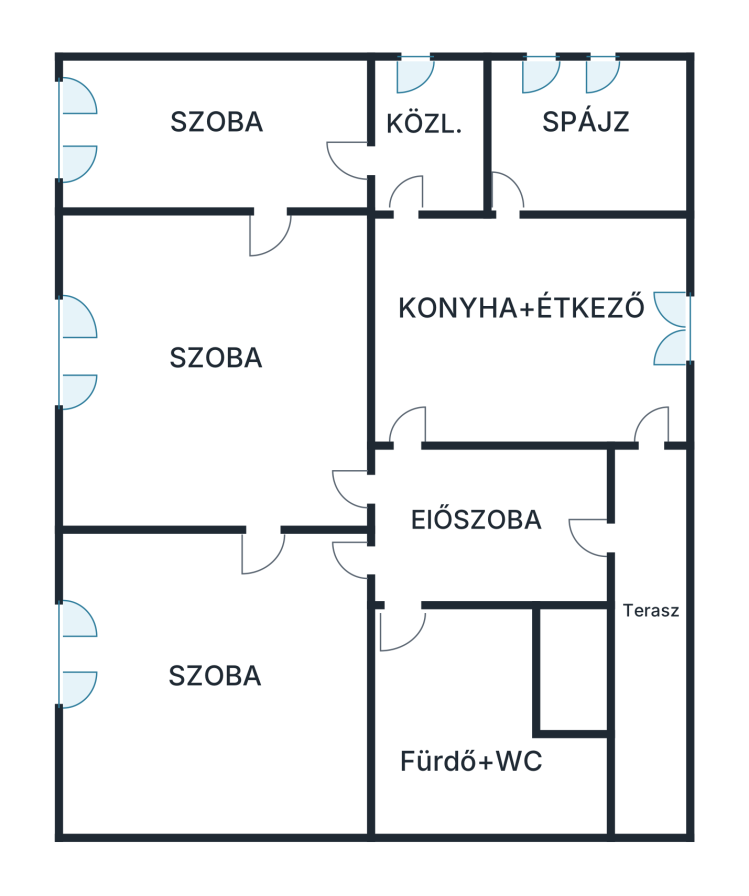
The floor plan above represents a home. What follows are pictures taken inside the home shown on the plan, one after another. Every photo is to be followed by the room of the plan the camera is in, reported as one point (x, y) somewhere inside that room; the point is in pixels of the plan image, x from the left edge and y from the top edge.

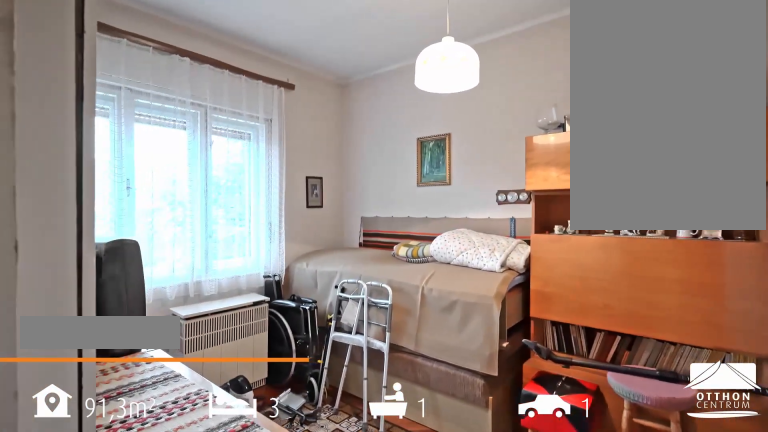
(216, 136)
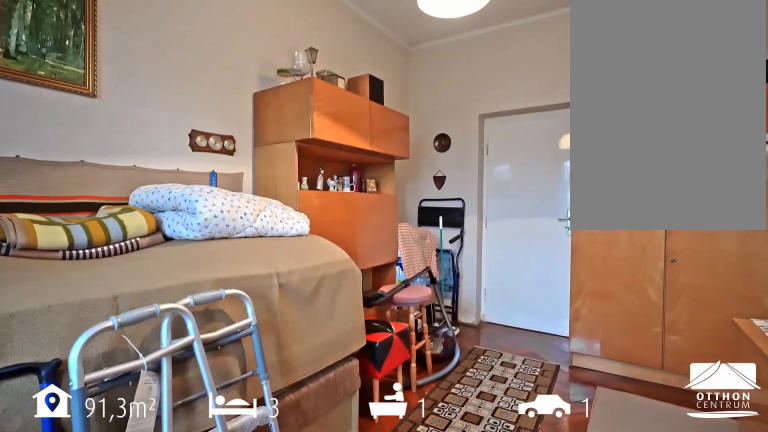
(216, 136)
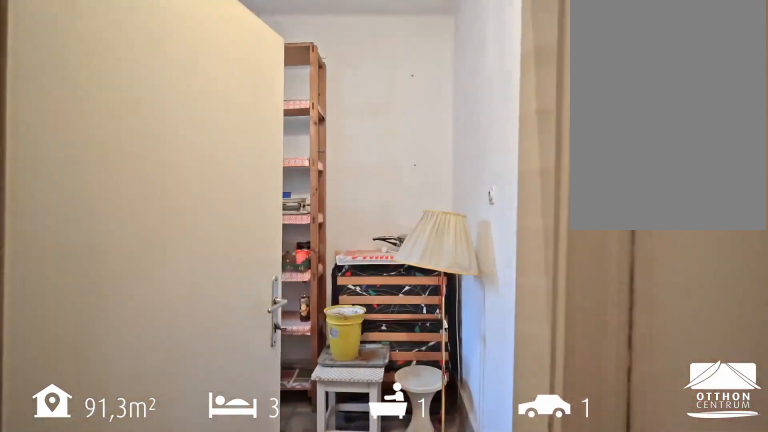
(582, 131)
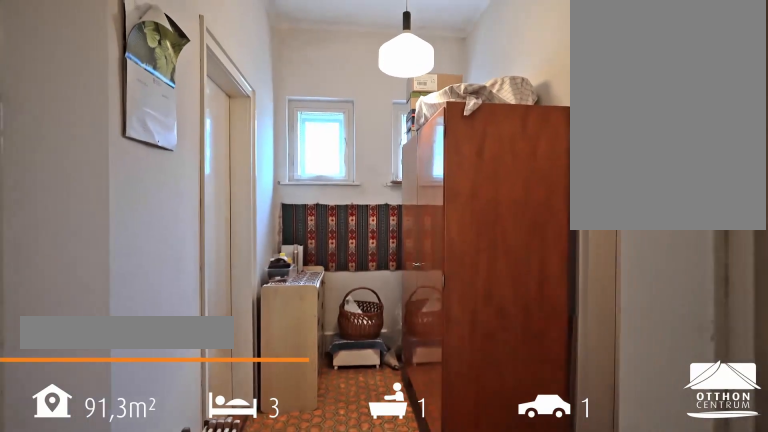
(434, 136)
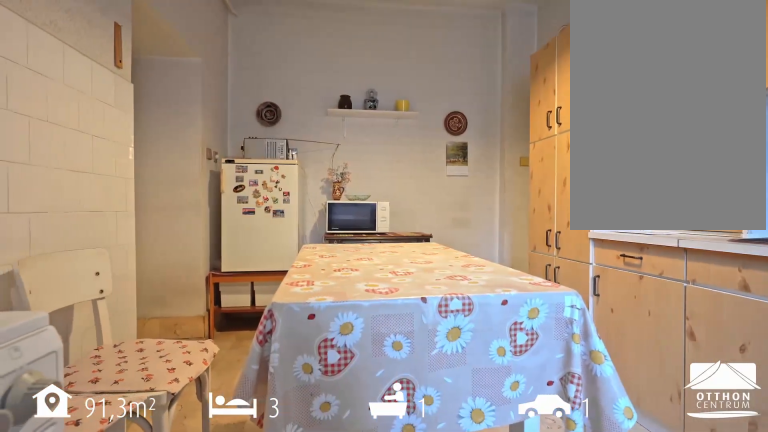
(534, 338)
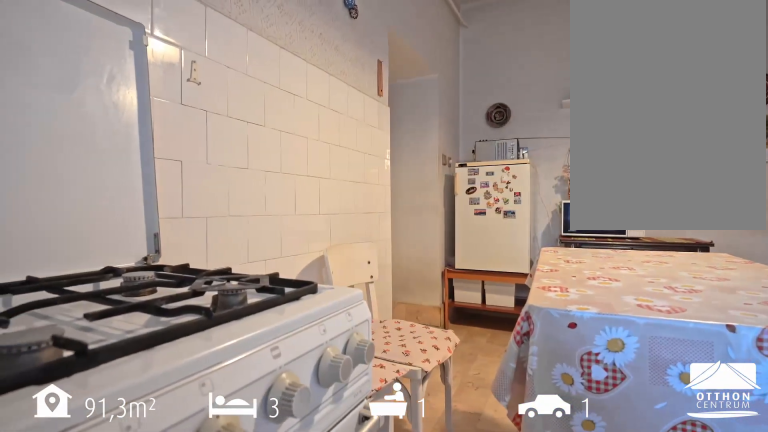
(534, 338)
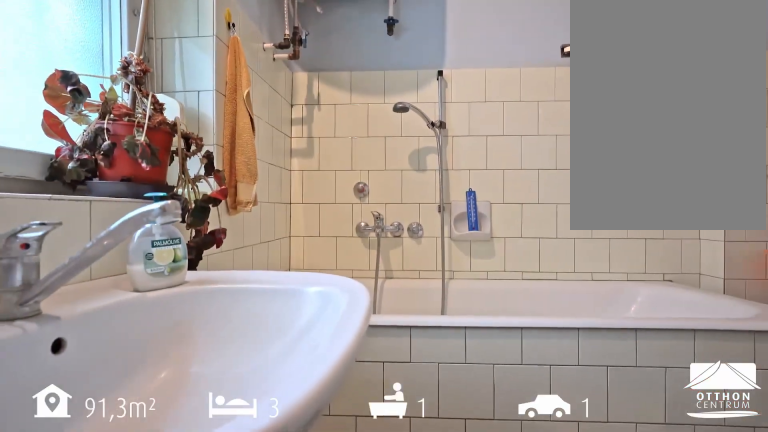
(455, 728)
